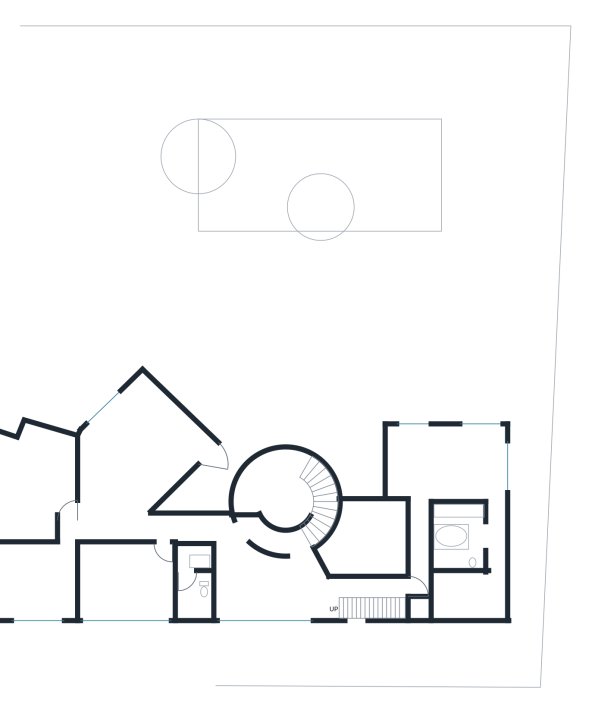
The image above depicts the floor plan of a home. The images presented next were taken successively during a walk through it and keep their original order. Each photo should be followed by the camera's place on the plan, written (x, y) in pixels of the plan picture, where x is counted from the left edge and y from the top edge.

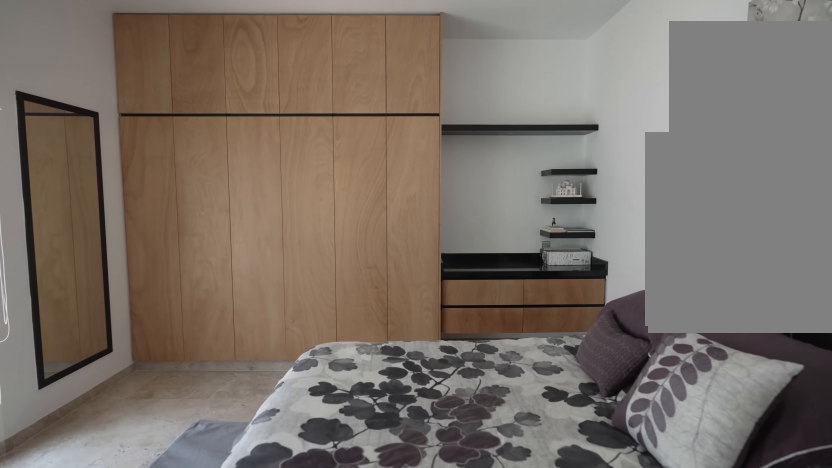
(164, 557)
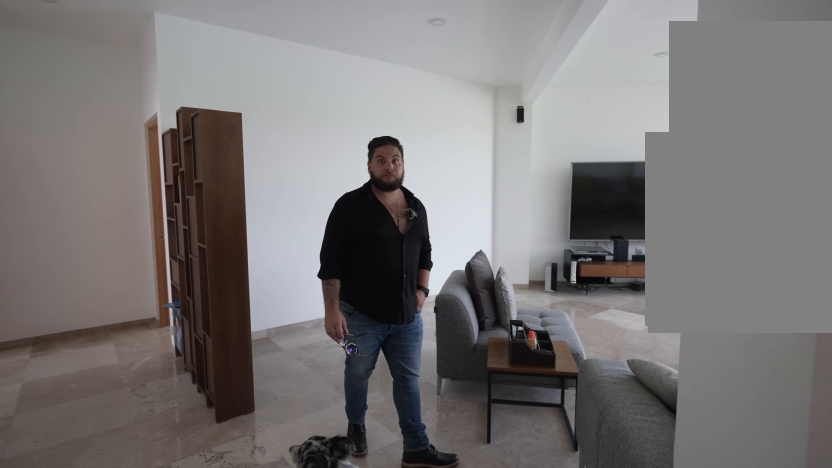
(163, 539)
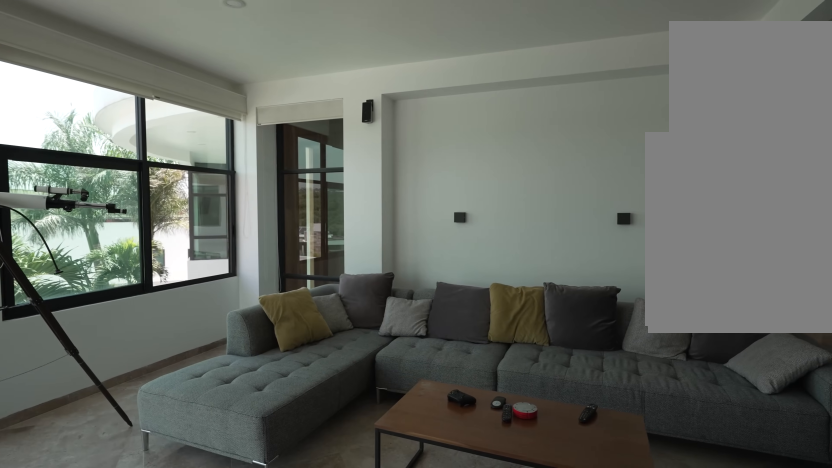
(122, 471)
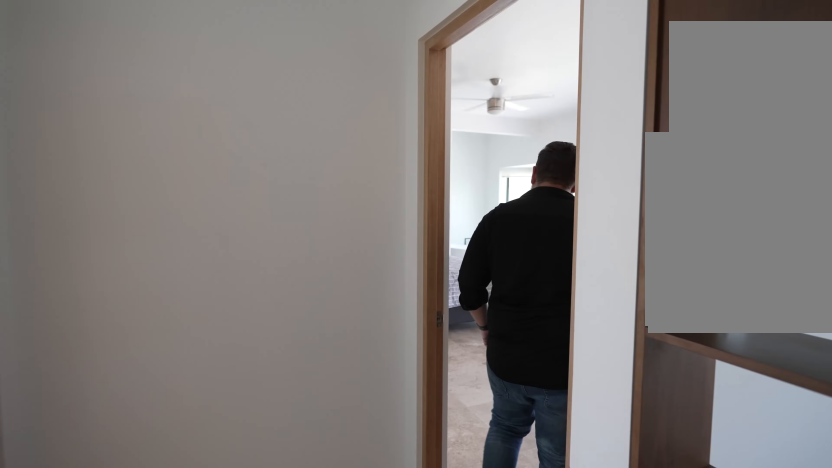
(68, 523)
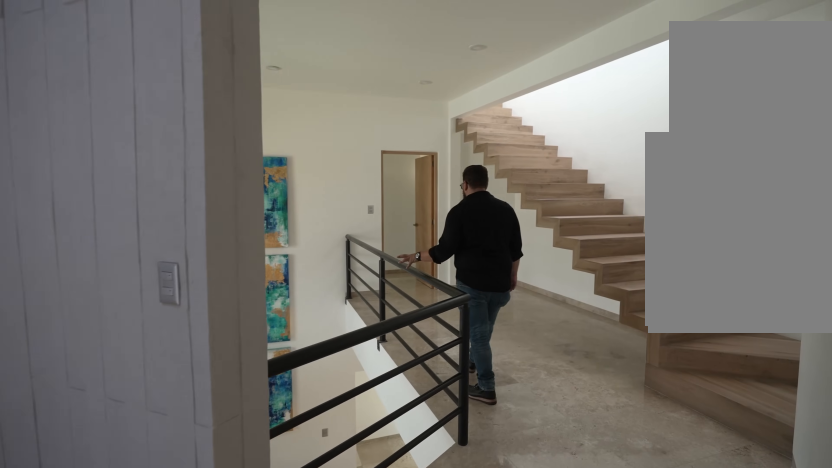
(250, 531)
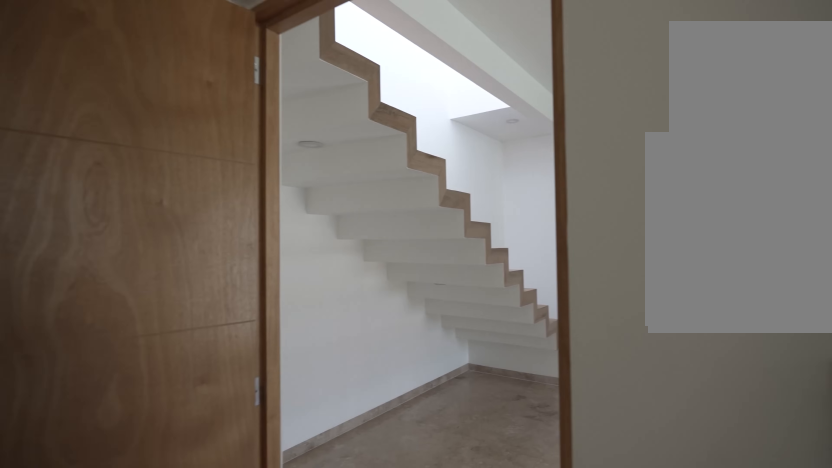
(415, 589)
